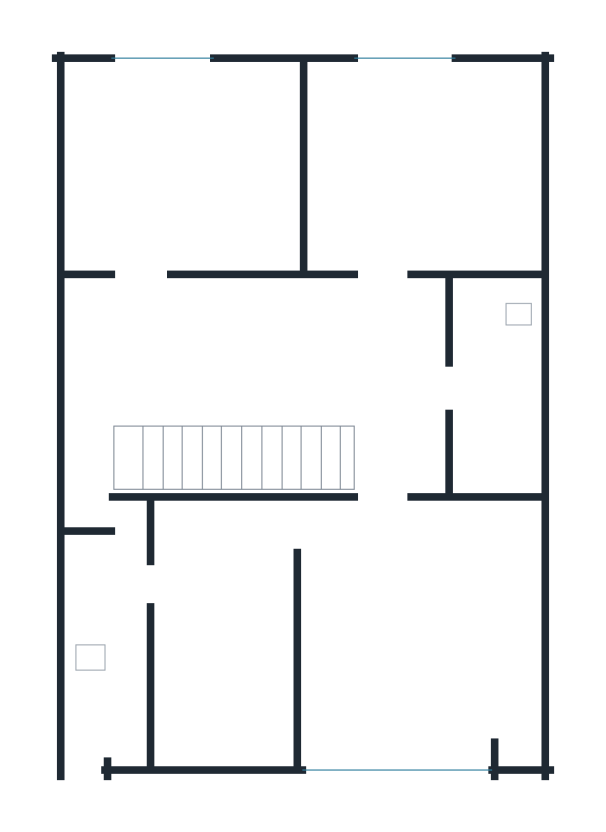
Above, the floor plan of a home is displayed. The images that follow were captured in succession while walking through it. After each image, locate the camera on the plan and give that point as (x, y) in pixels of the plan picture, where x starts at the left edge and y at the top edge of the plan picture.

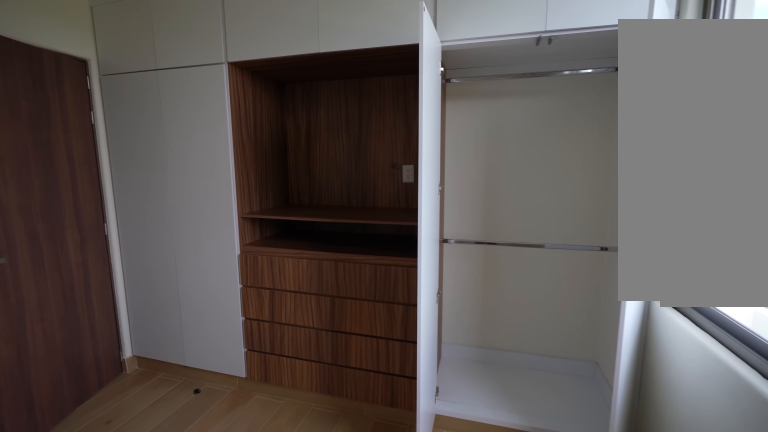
(490, 105)
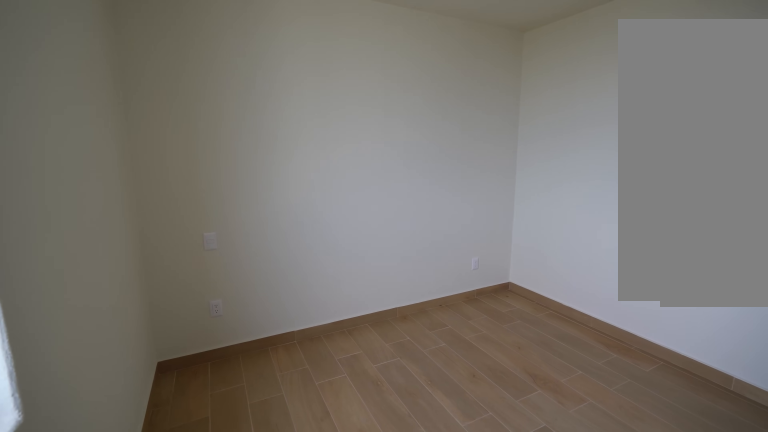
(369, 85)
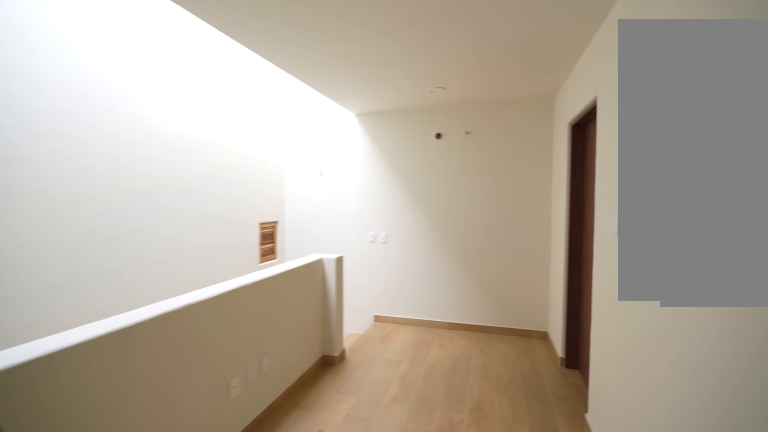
(377, 262)
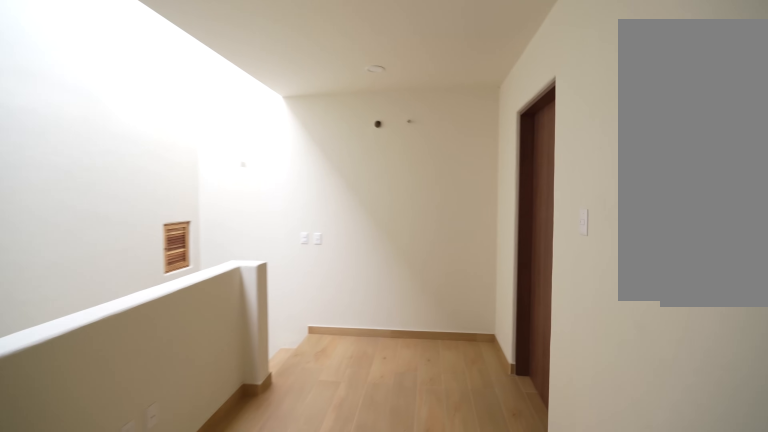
(378, 272)
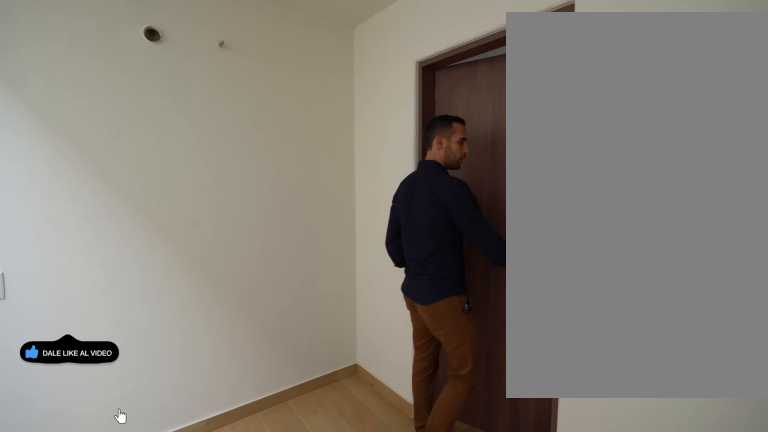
(160, 299)
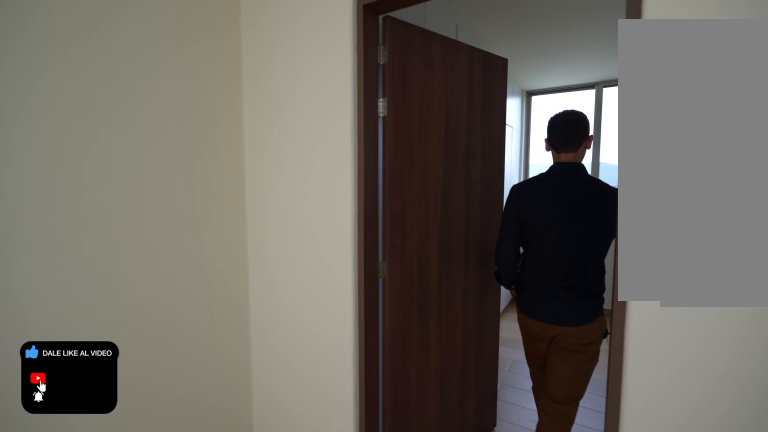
(156, 294)
